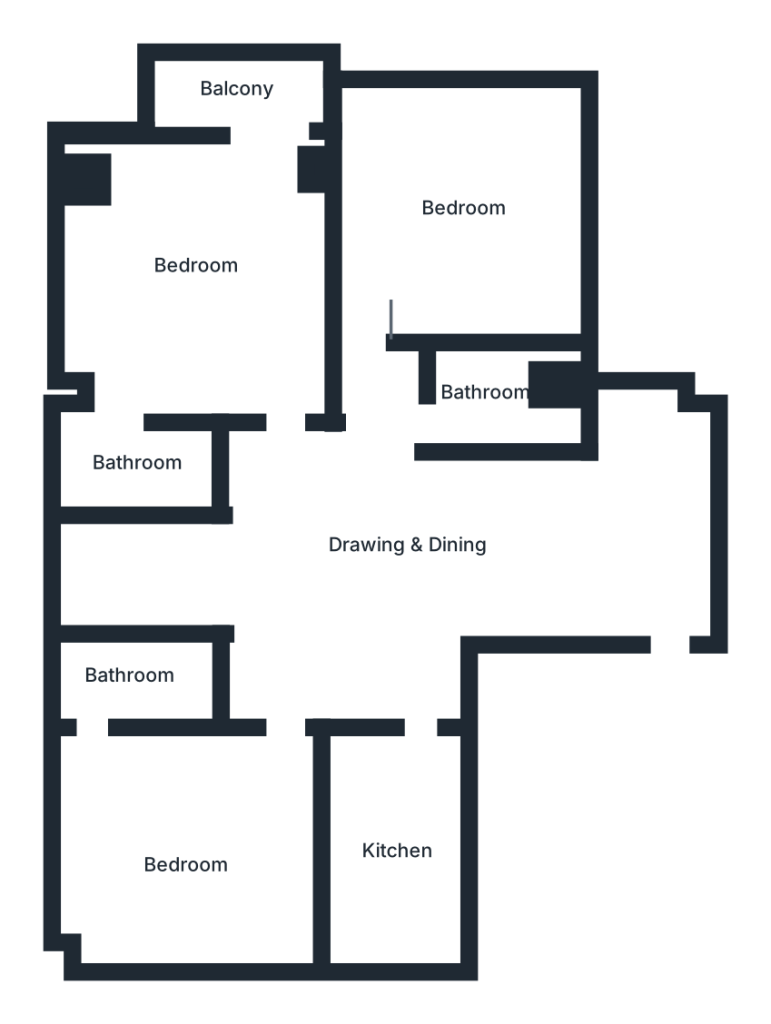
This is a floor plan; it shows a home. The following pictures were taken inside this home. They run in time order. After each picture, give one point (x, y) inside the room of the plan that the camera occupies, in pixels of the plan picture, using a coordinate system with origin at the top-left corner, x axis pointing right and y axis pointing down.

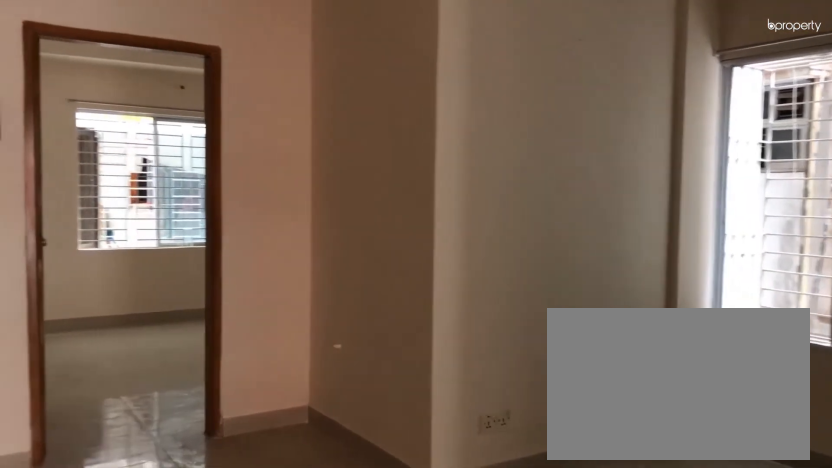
(363, 532)
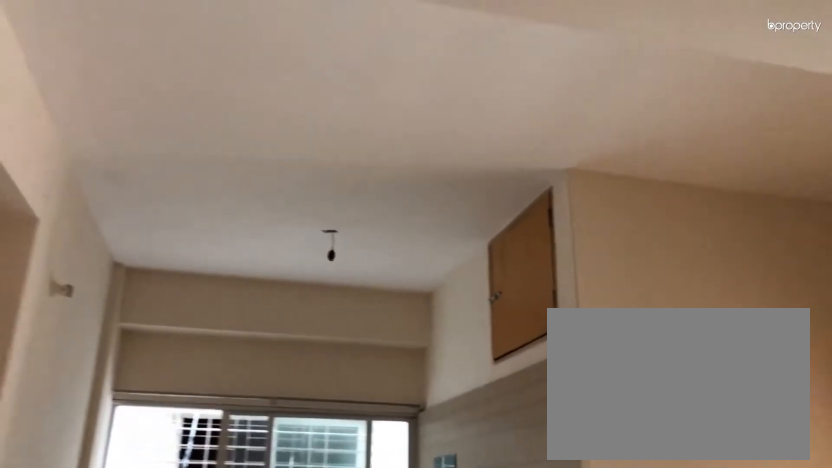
(363, 532)
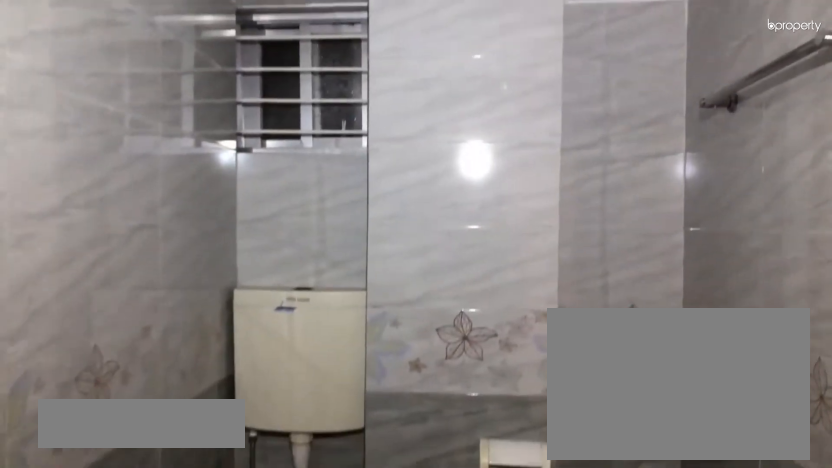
(506, 402)
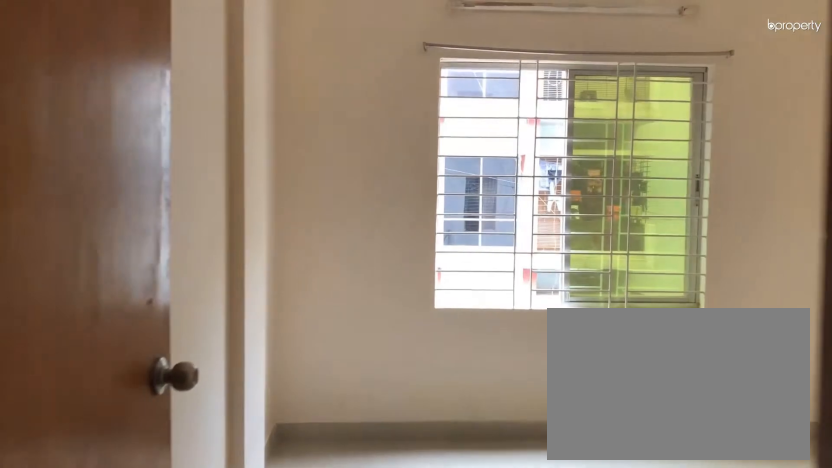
(446, 204)
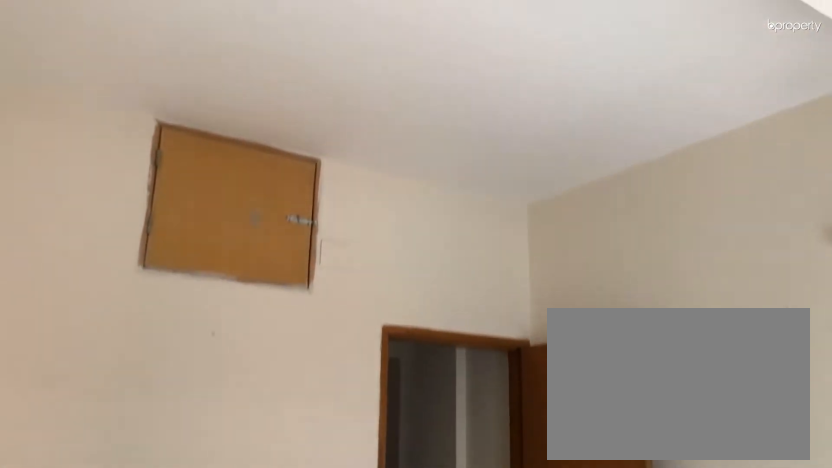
(433, 217)
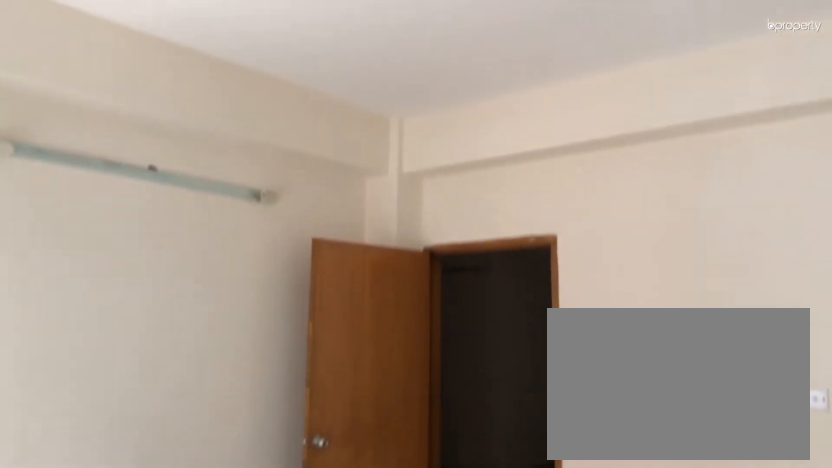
(145, 307)
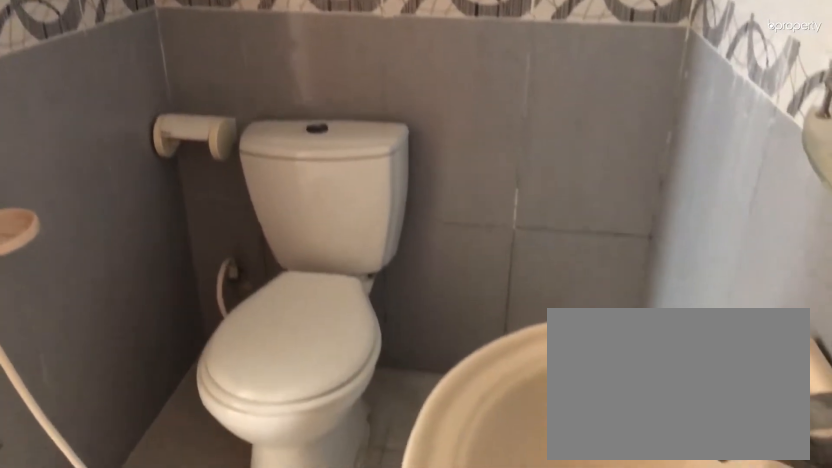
(117, 472)
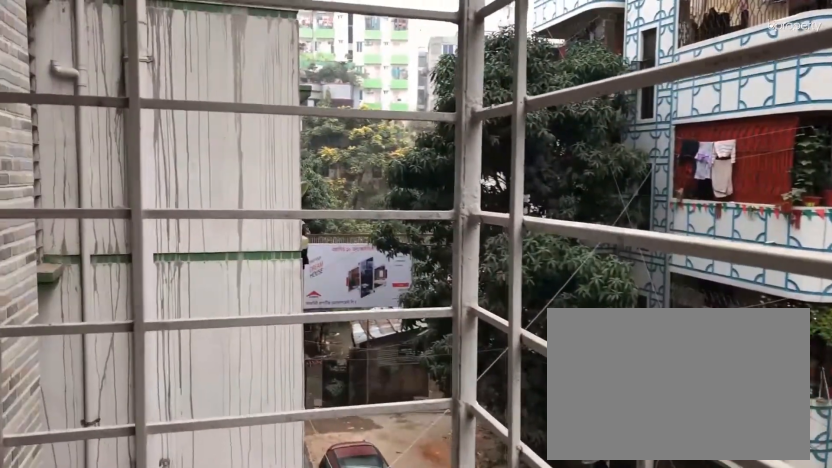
(259, 95)
